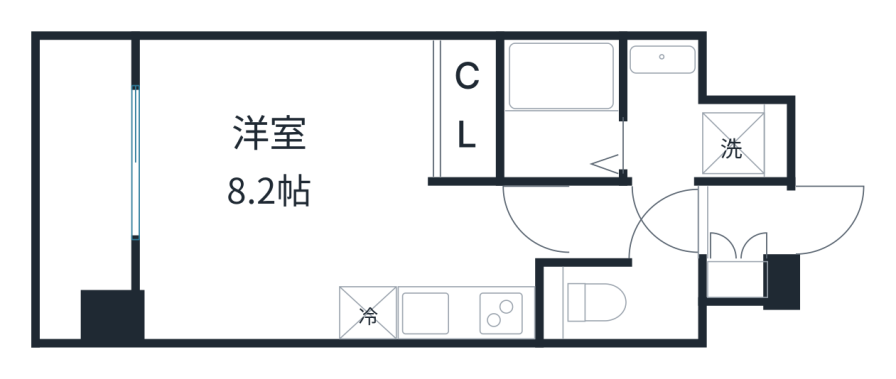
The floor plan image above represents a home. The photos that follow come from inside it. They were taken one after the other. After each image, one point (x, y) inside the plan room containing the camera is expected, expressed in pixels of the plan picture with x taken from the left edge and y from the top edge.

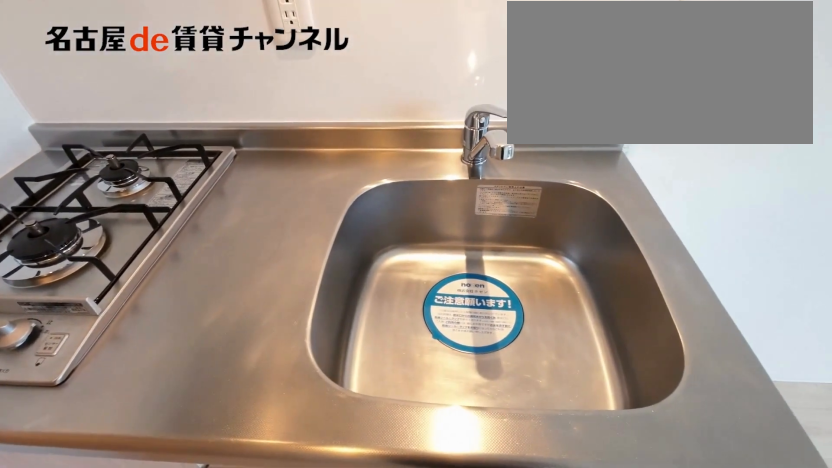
(466, 312)
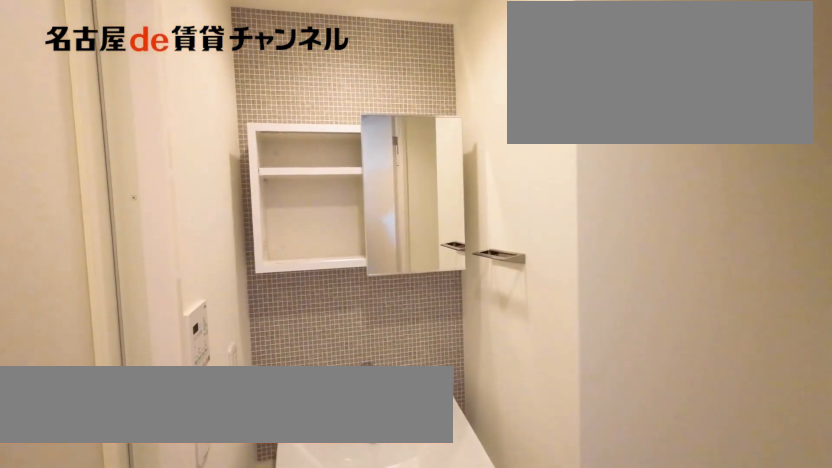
(694, 121)
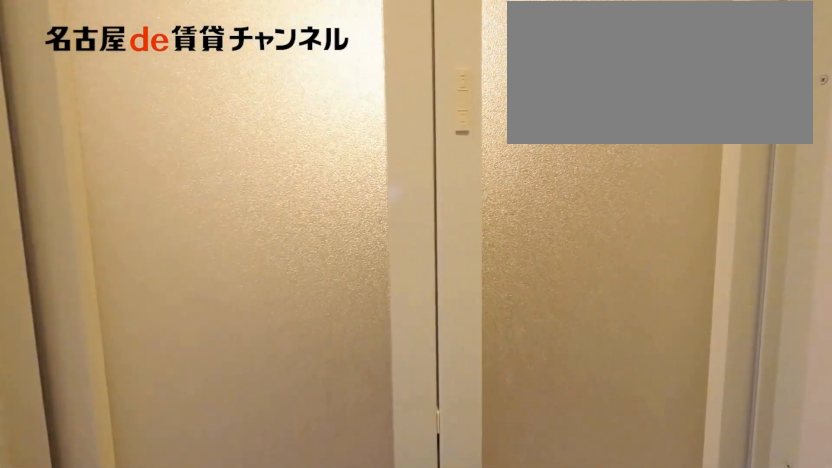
(694, 121)
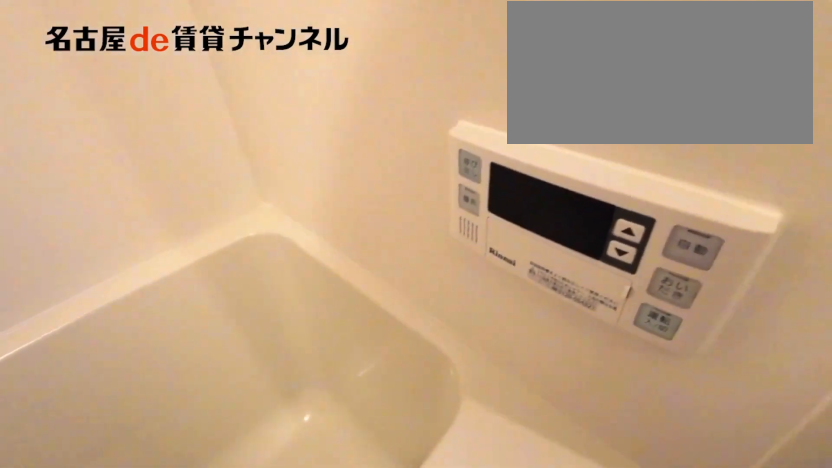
(561, 108)
